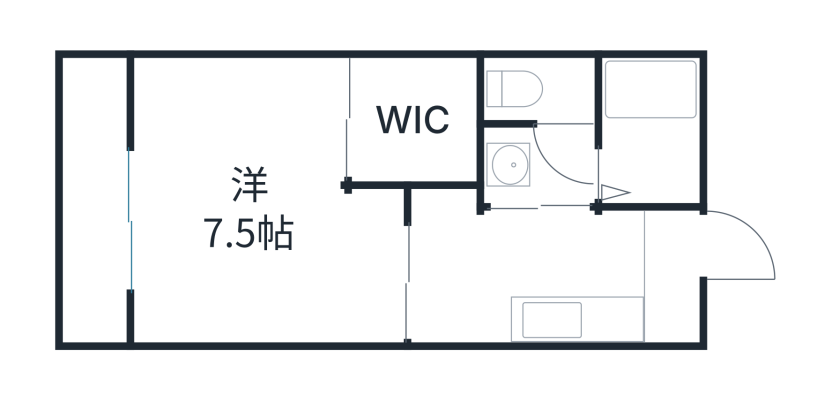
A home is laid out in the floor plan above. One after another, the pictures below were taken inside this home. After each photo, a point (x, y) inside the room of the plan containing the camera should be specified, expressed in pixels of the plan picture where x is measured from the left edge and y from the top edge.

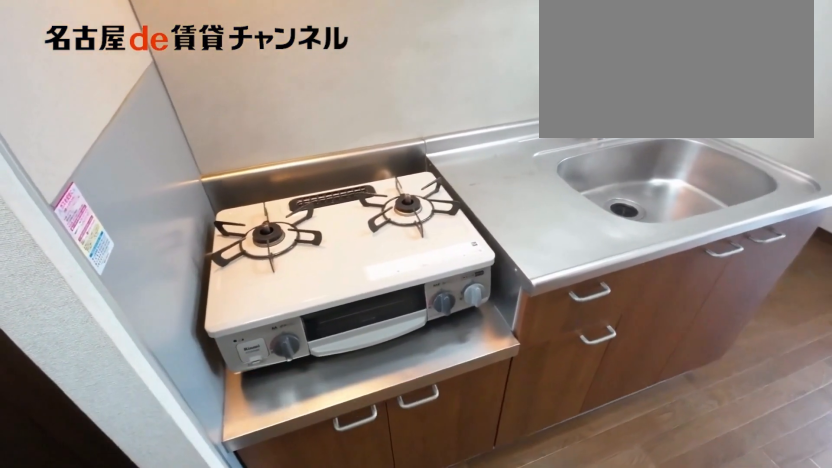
(574, 322)
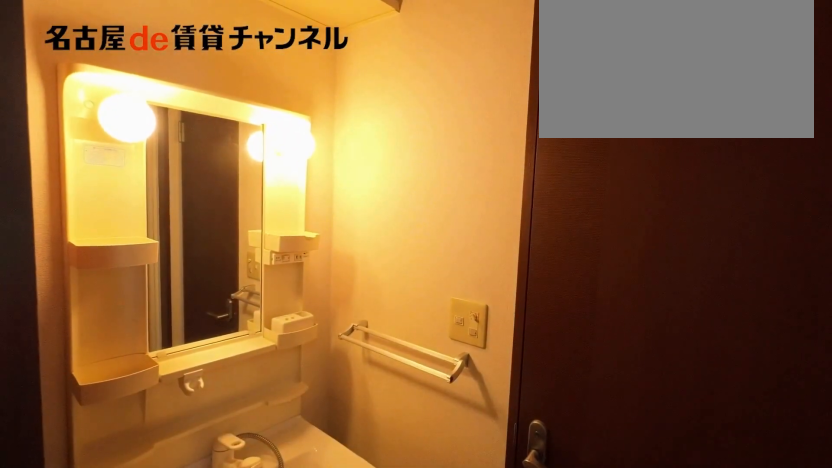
(542, 167)
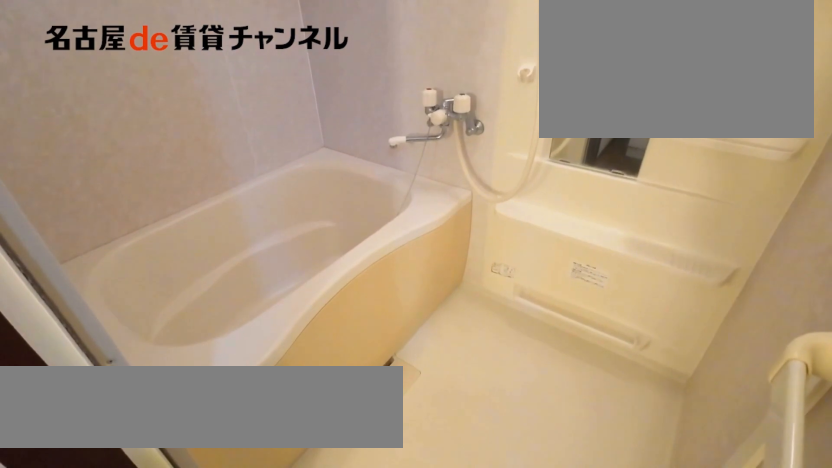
(652, 132)
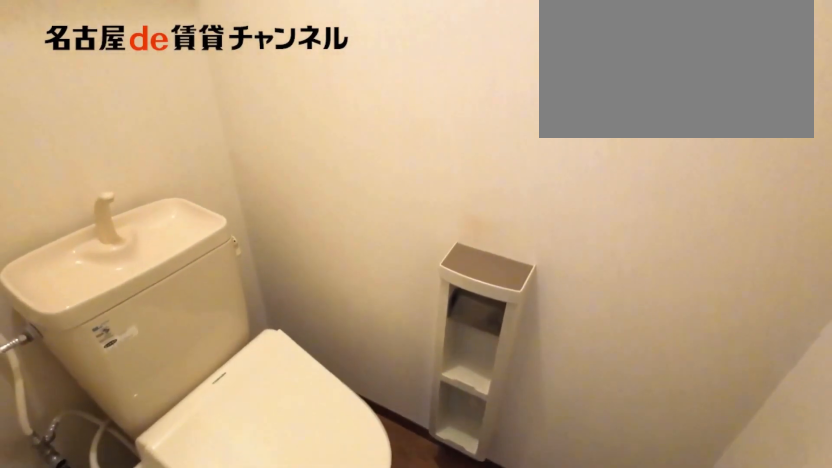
(543, 88)
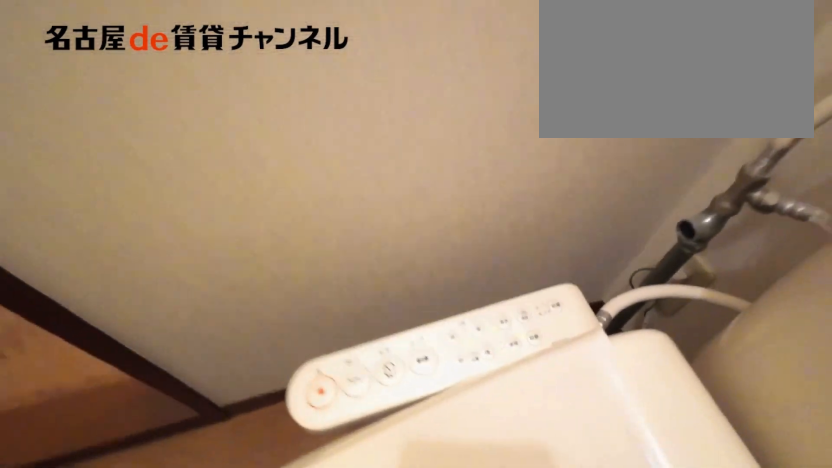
(543, 88)
